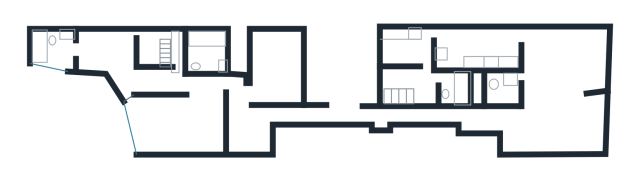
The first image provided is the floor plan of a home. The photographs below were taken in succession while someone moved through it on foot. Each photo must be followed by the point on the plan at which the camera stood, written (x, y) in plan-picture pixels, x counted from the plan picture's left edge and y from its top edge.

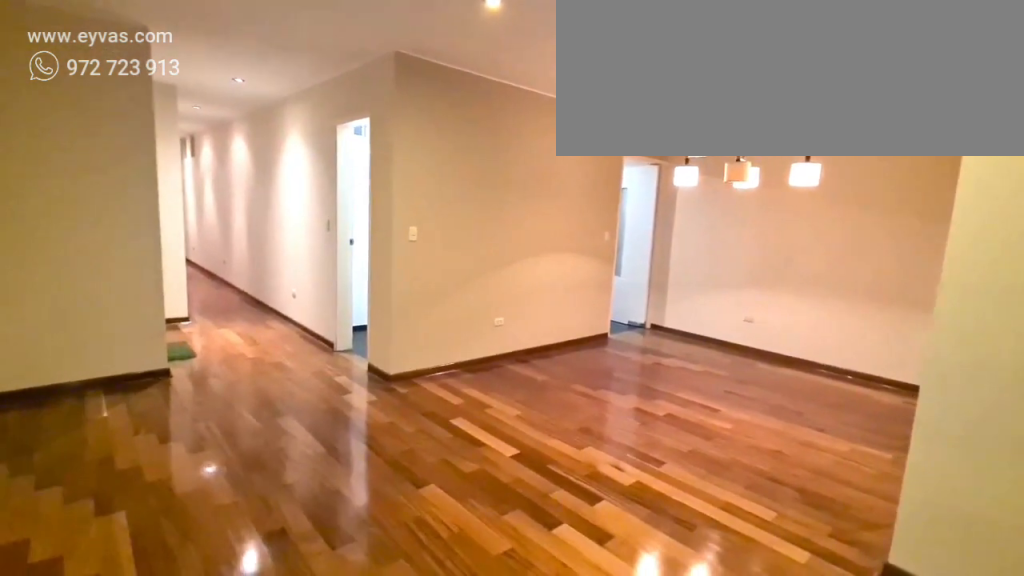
(587, 143)
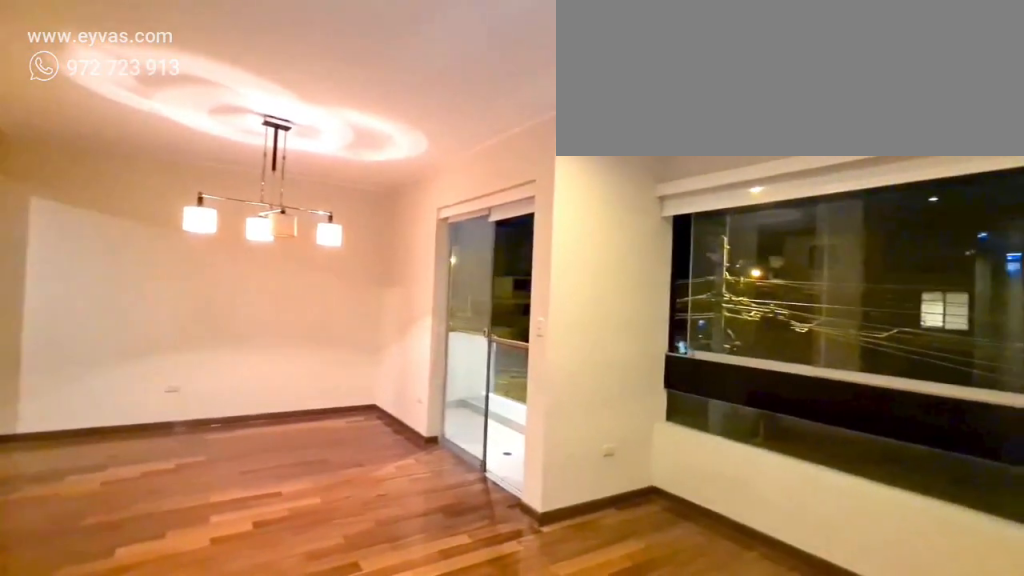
(561, 141)
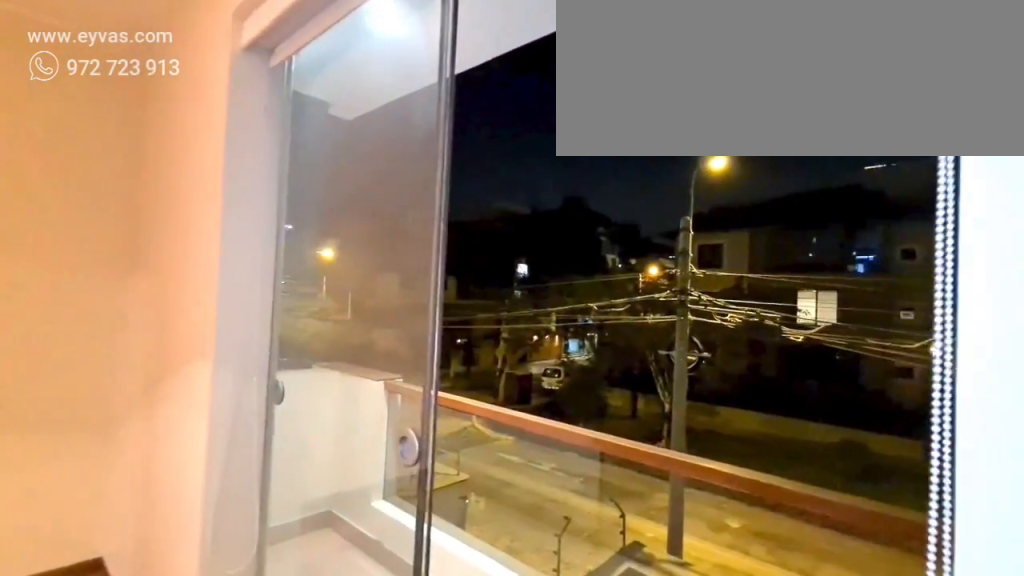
(583, 87)
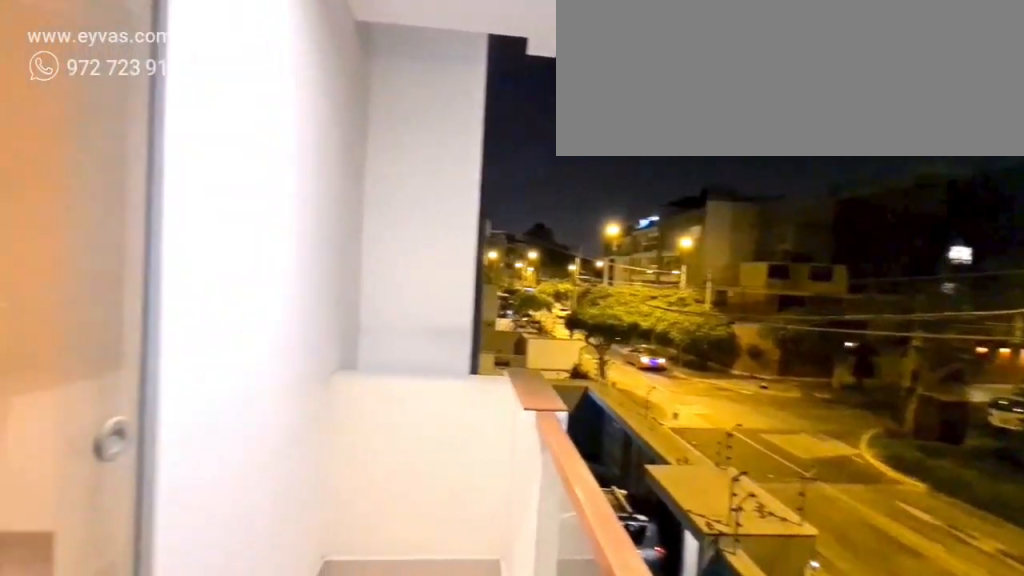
(599, 50)
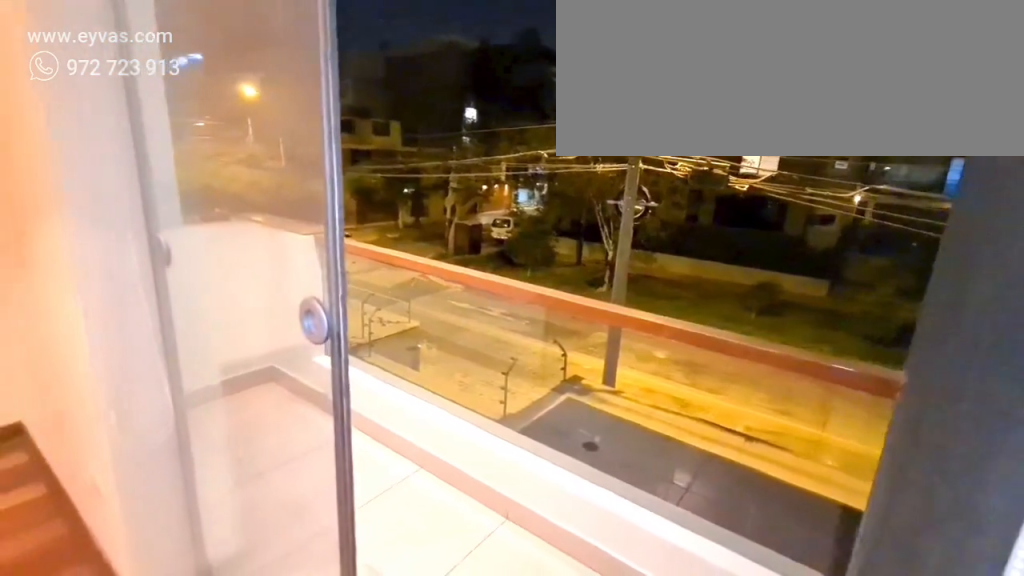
(599, 50)
